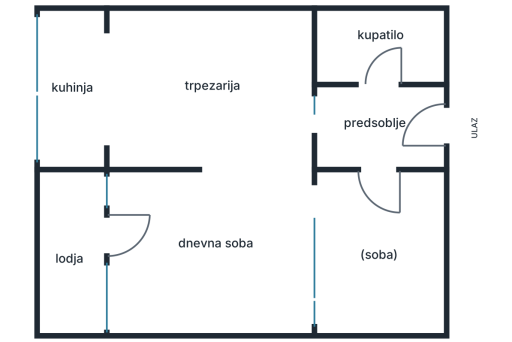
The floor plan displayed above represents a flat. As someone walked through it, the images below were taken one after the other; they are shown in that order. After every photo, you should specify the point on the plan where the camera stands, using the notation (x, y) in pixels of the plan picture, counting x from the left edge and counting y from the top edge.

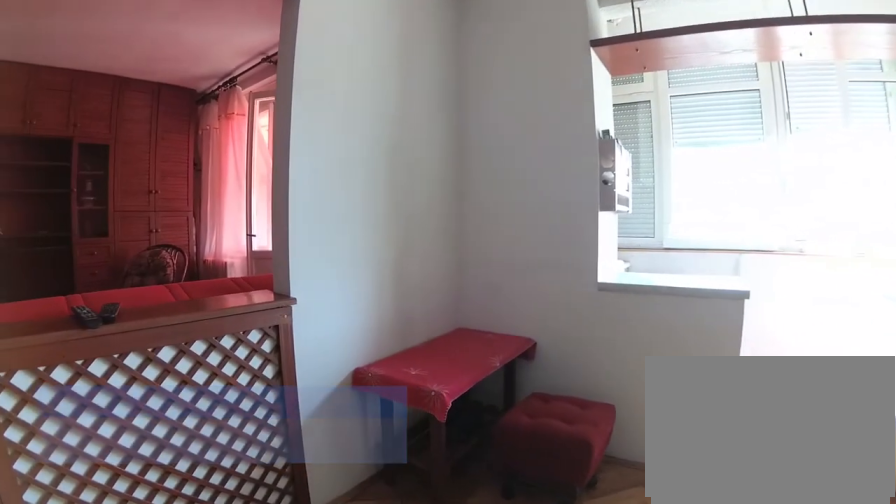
(251, 116)
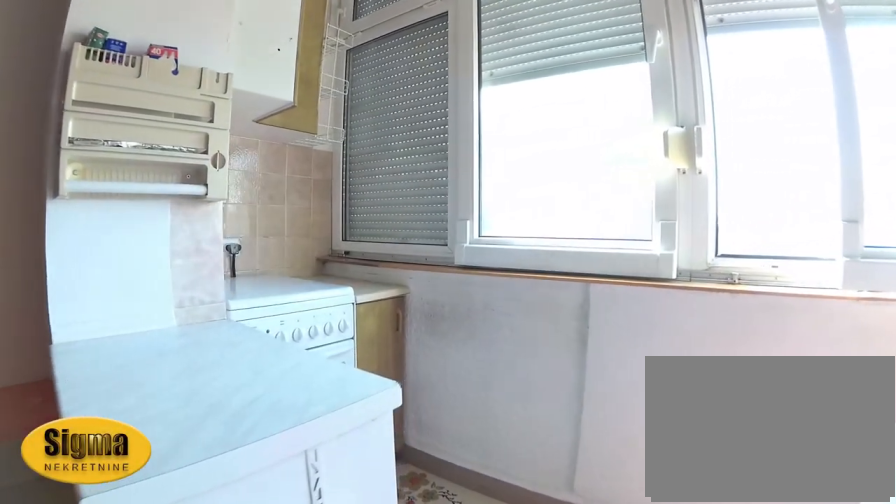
(136, 105)
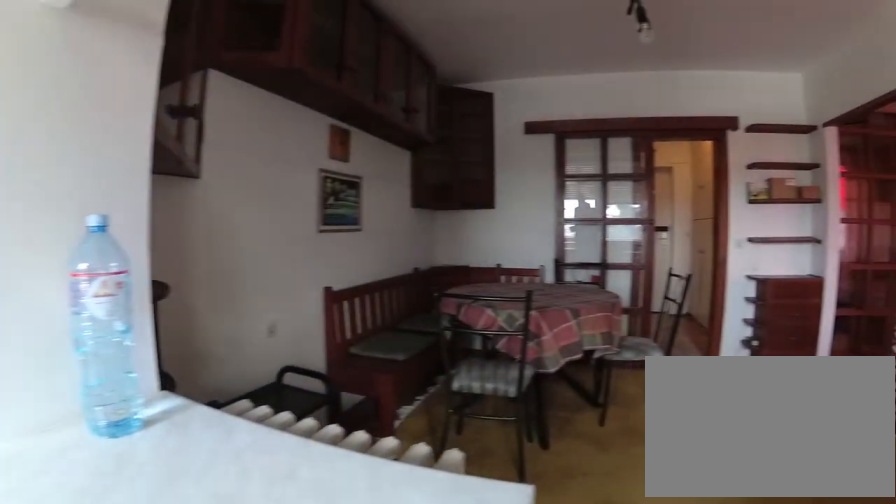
(66, 105)
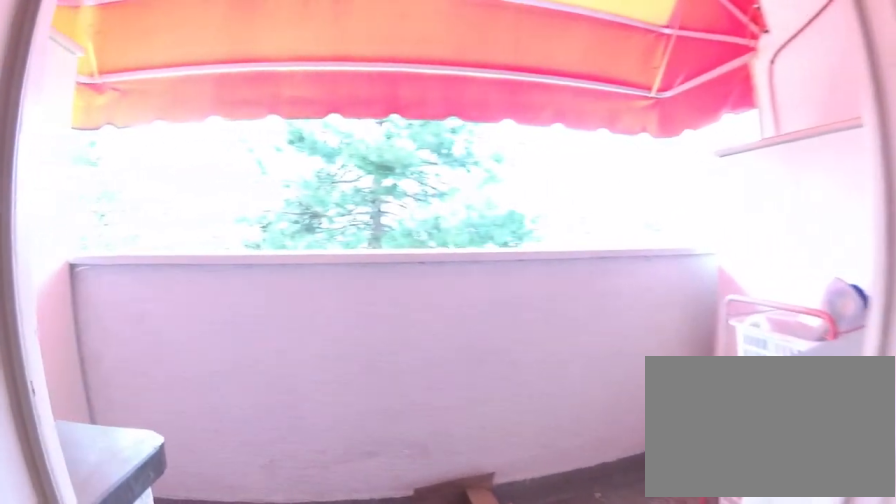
(136, 253)
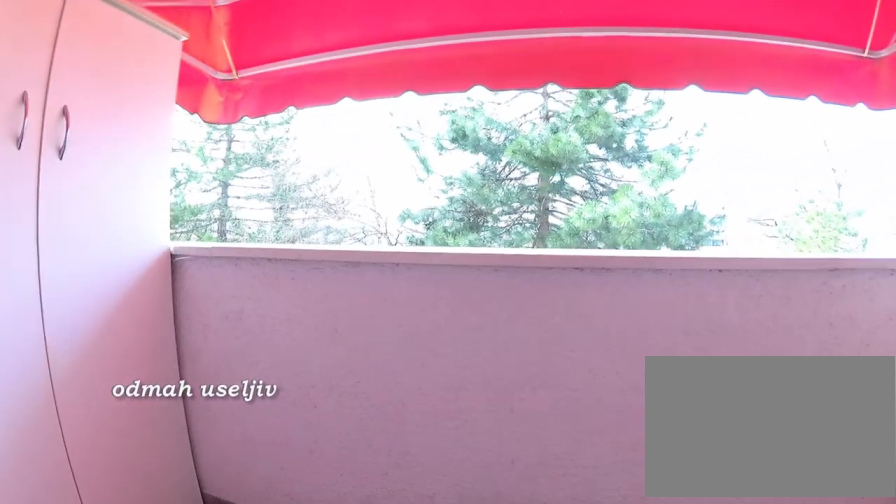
(108, 240)
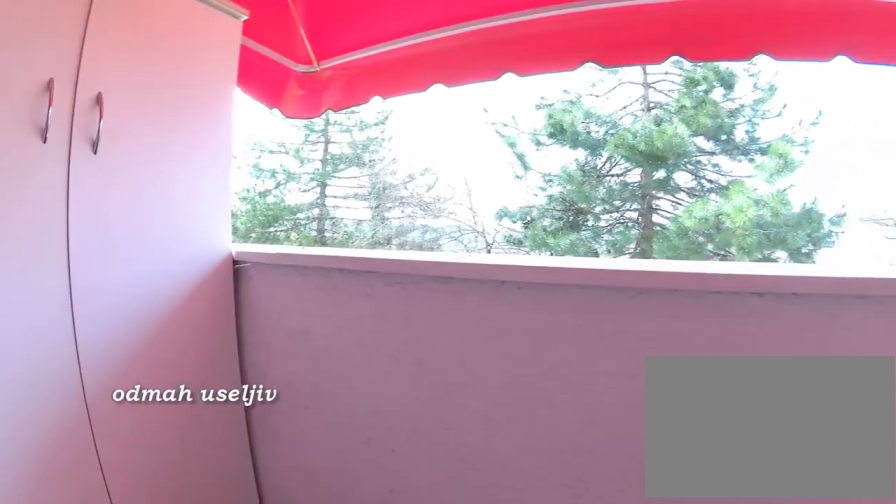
(101, 234)
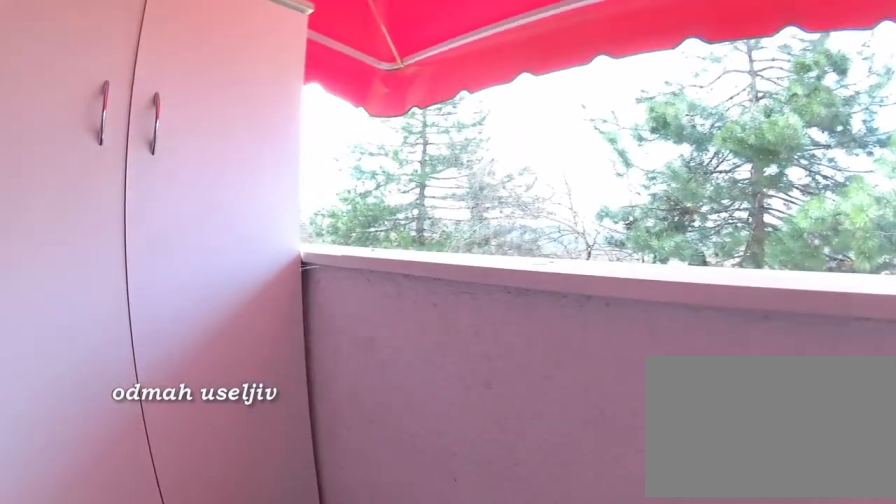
(97, 231)
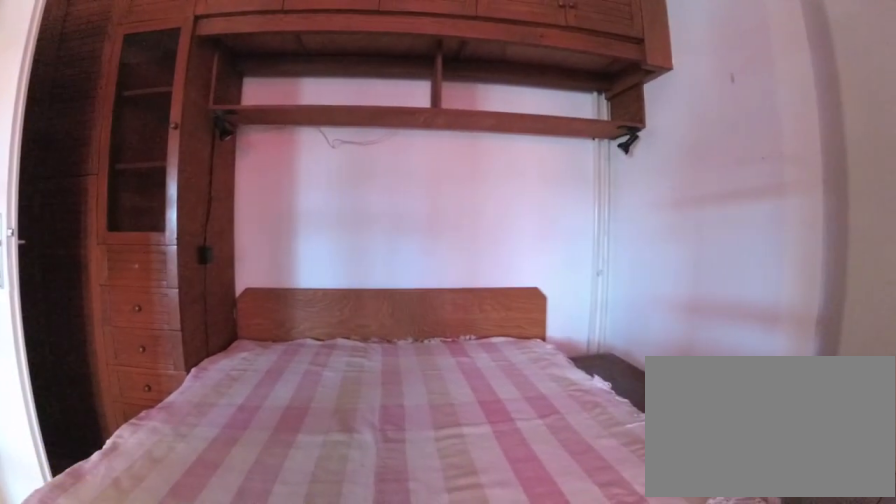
(305, 245)
